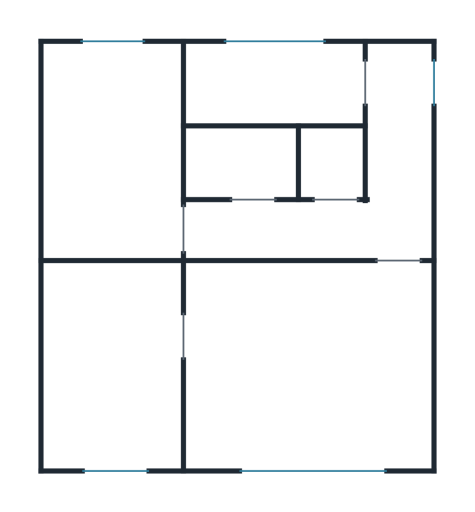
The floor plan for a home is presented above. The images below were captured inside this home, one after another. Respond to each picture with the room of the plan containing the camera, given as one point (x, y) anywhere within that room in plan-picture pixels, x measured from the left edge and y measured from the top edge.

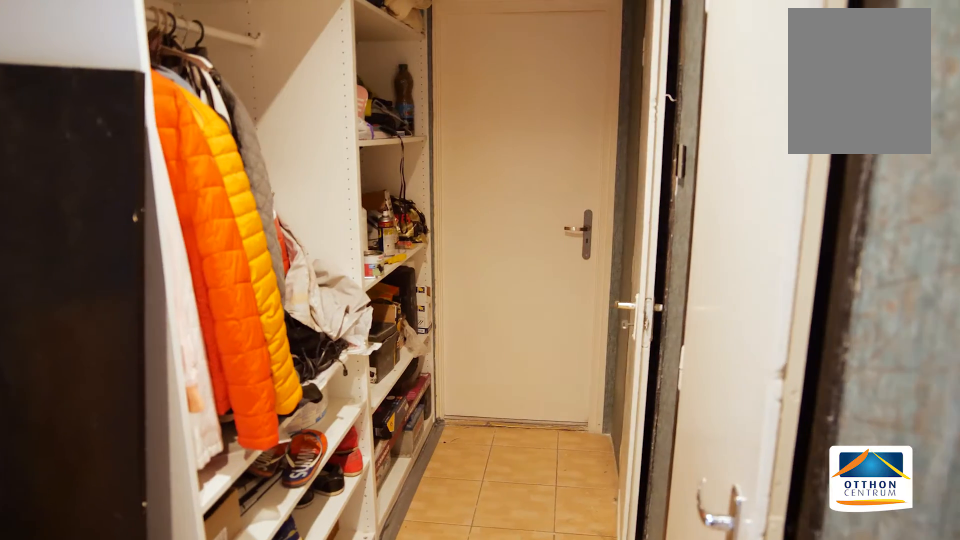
(232, 233)
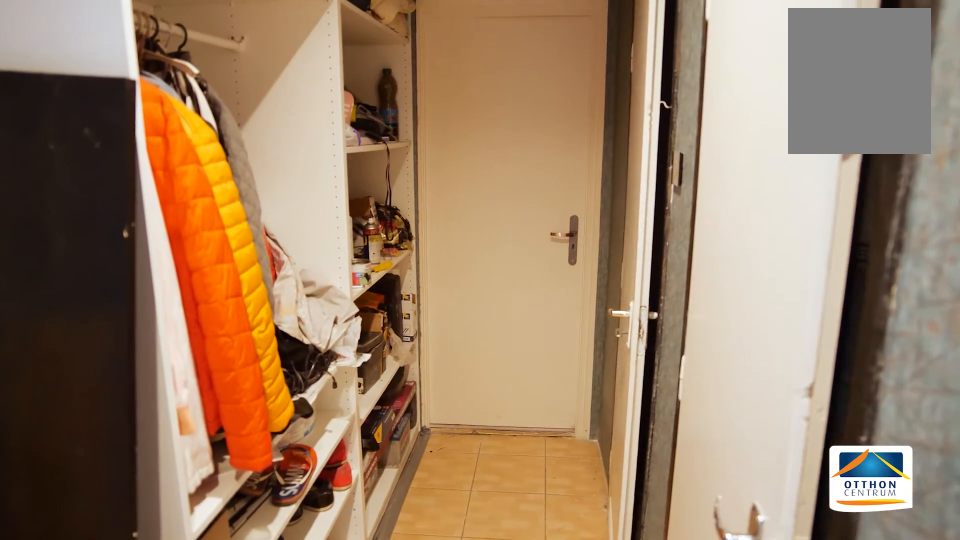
(219, 233)
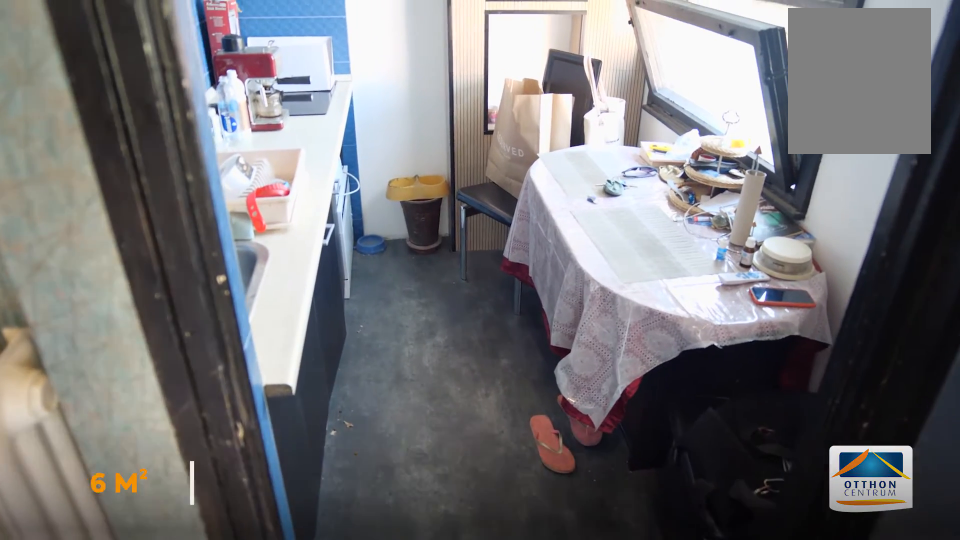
(278, 88)
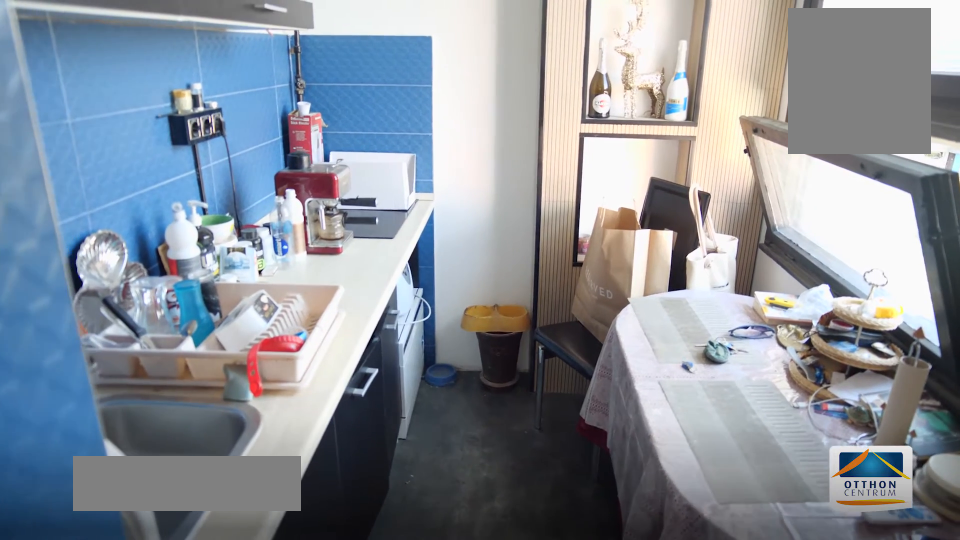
(278, 88)
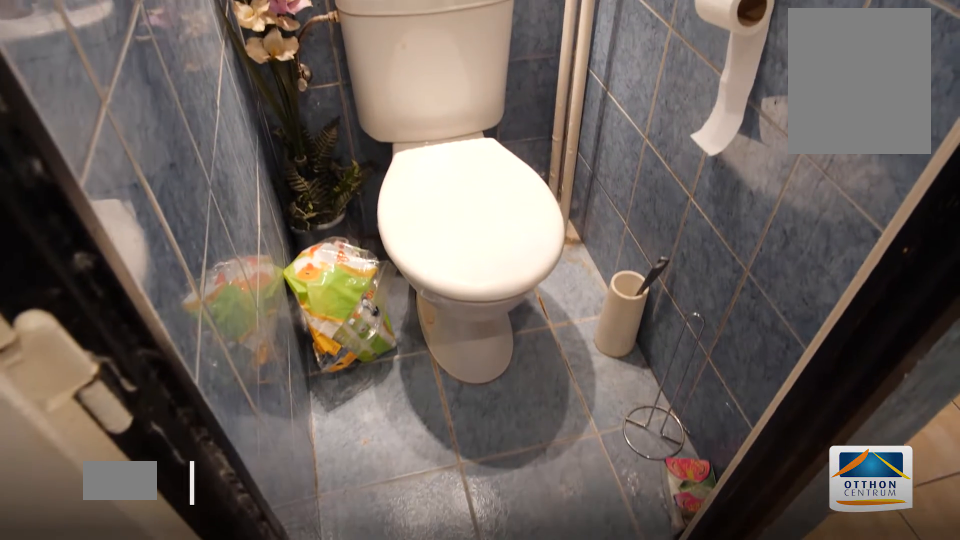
(330, 163)
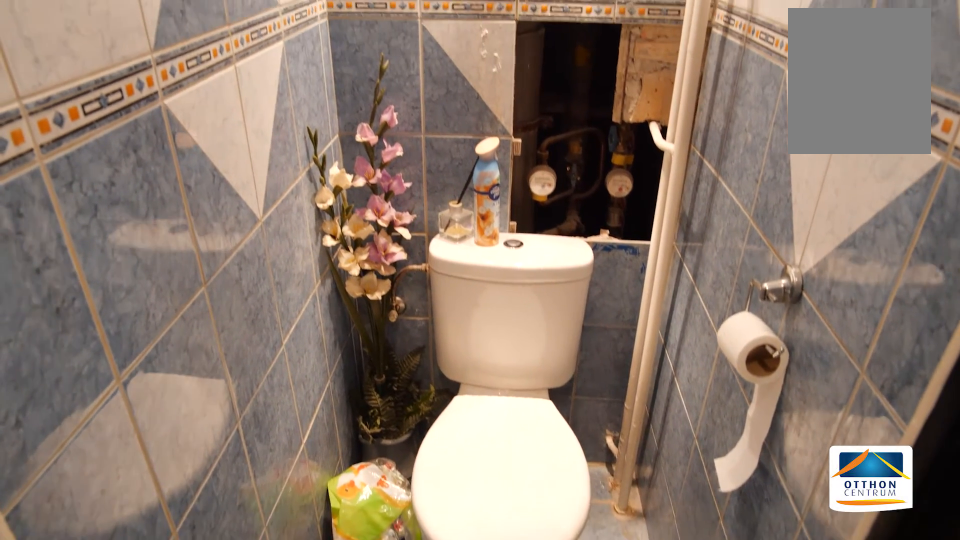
(330, 163)
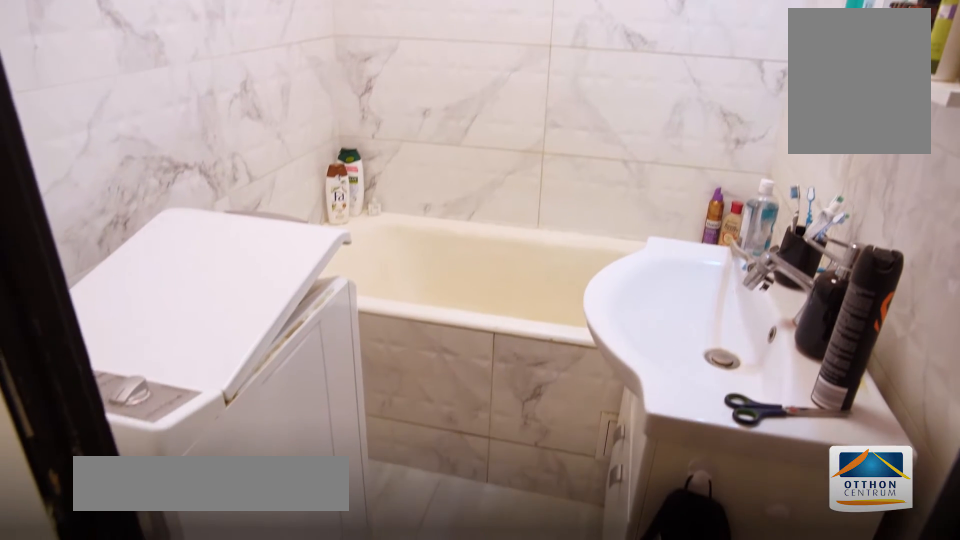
(240, 163)
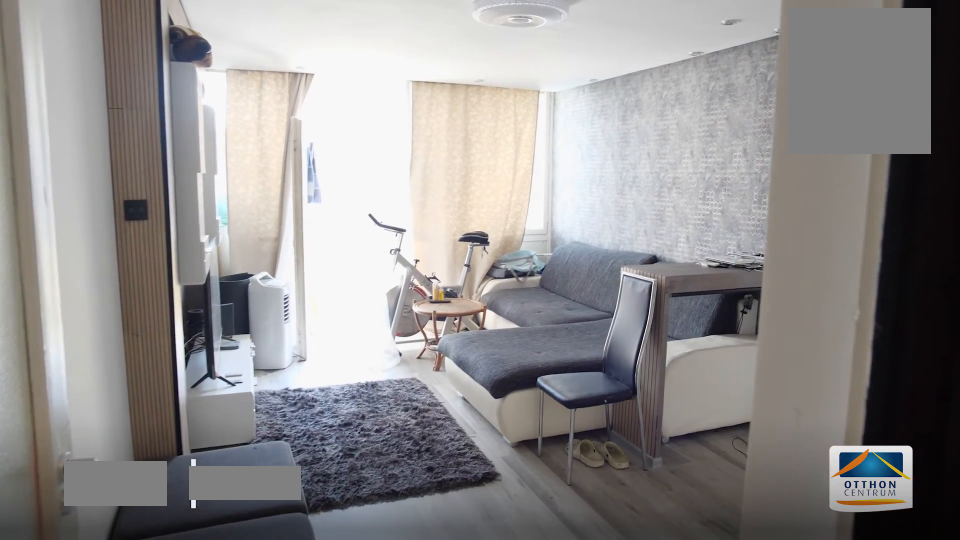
(305, 369)
